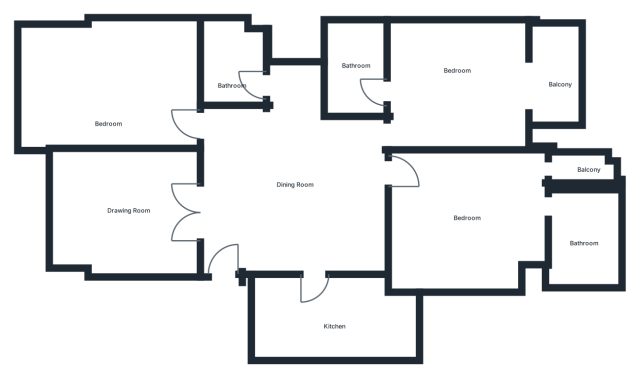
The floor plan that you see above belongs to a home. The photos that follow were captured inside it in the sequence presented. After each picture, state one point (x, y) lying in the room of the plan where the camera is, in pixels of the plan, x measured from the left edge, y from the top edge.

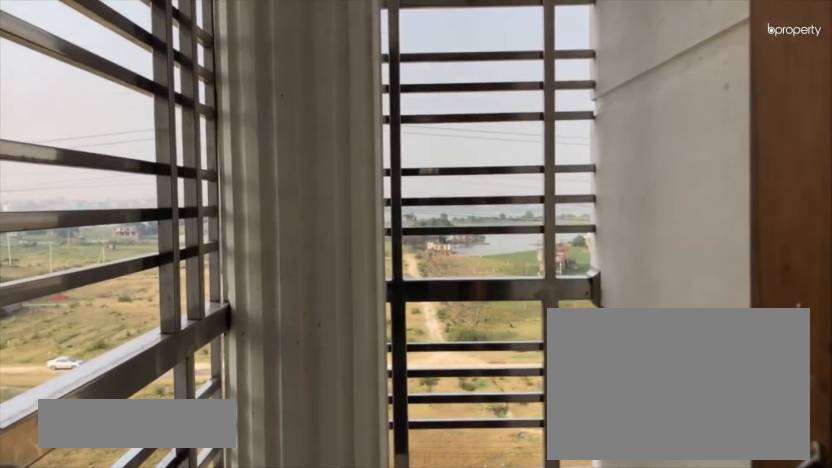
(589, 167)
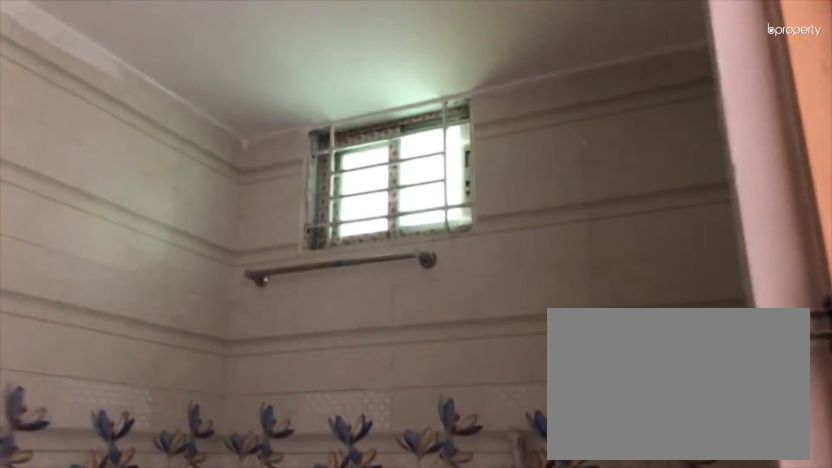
(593, 245)
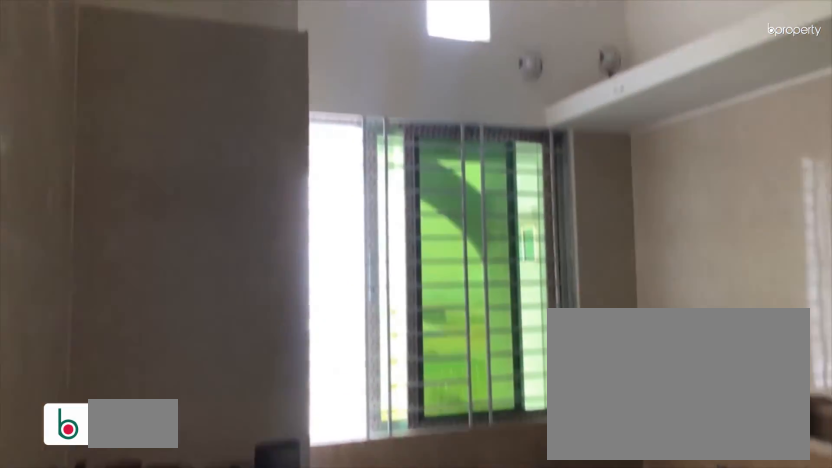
(320, 313)
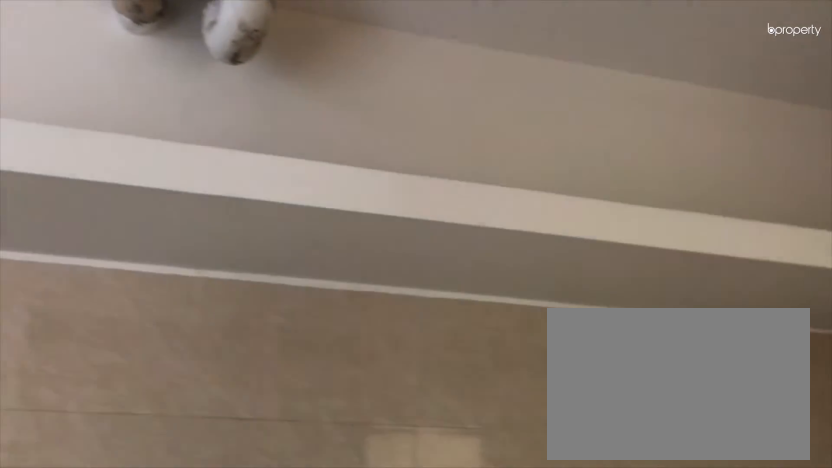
(320, 313)
